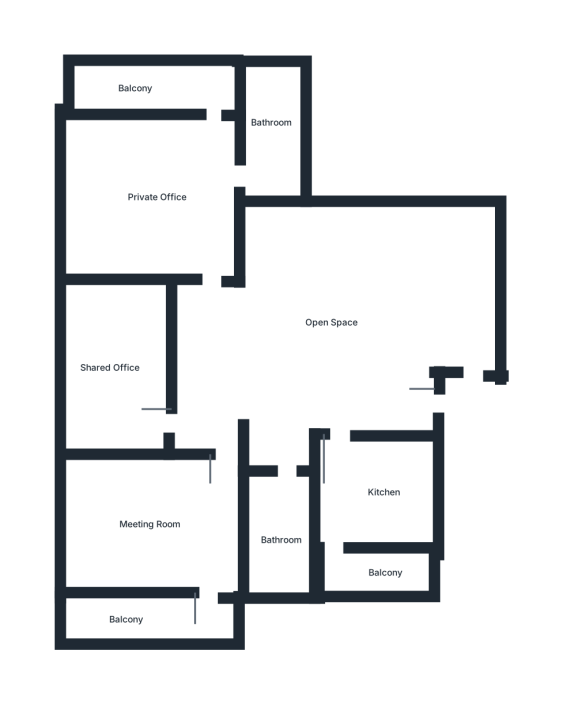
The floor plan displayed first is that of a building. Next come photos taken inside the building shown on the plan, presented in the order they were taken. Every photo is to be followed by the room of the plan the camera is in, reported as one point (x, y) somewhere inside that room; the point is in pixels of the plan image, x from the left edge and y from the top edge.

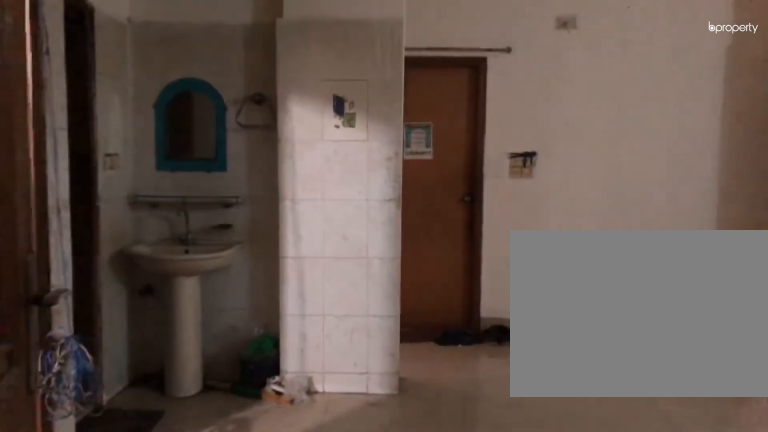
(469, 353)
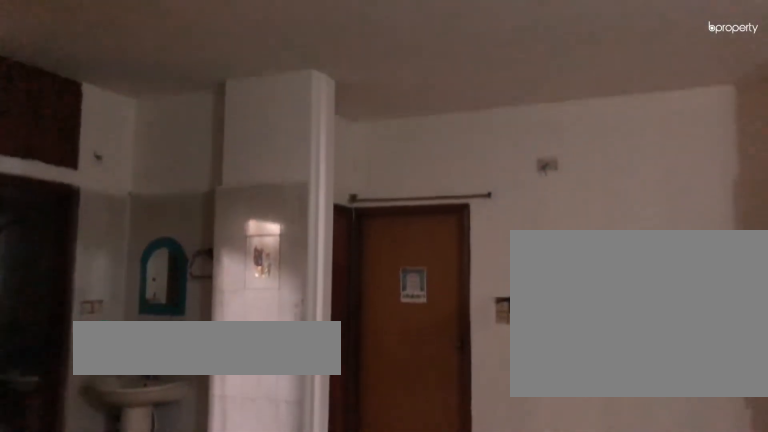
(350, 292)
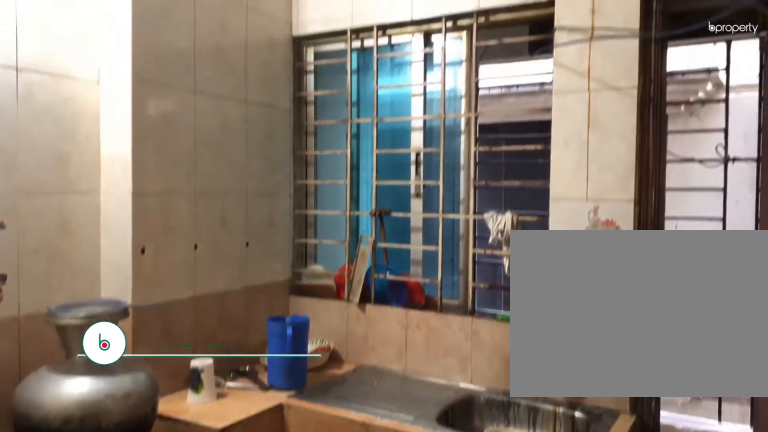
(400, 476)
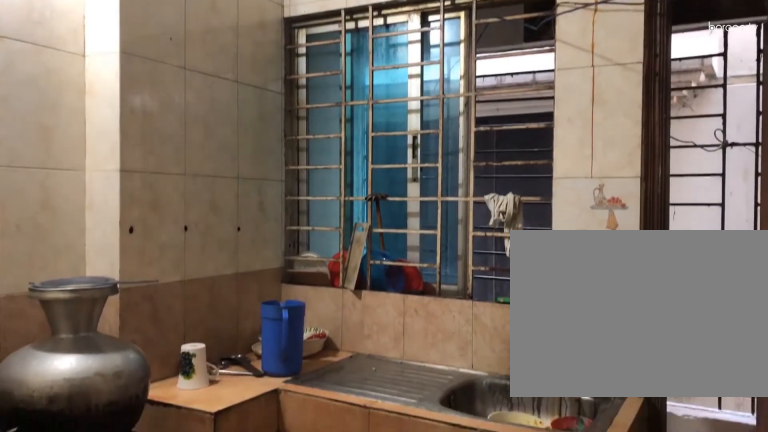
(400, 476)
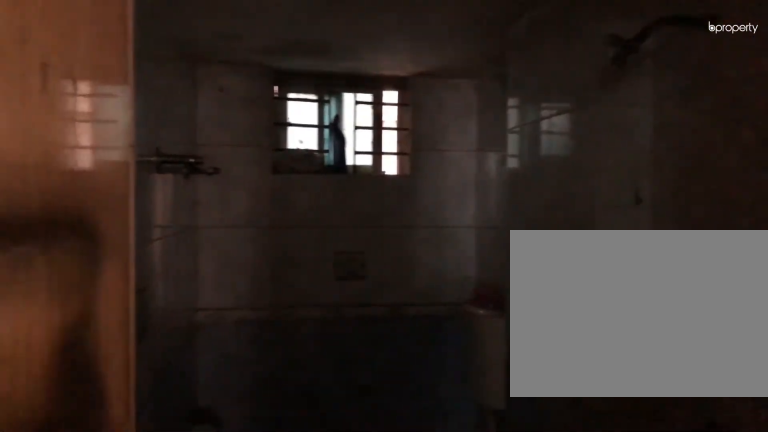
(273, 521)
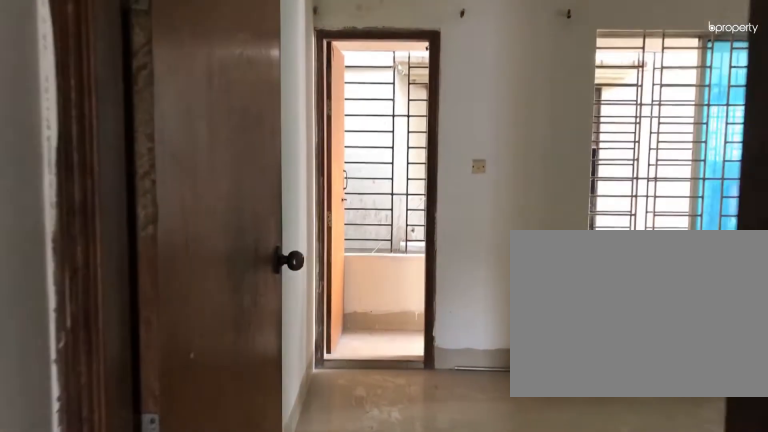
(153, 504)
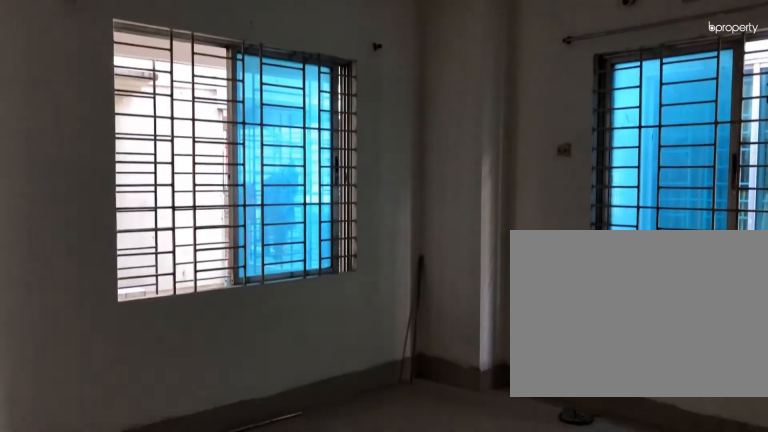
(153, 504)
